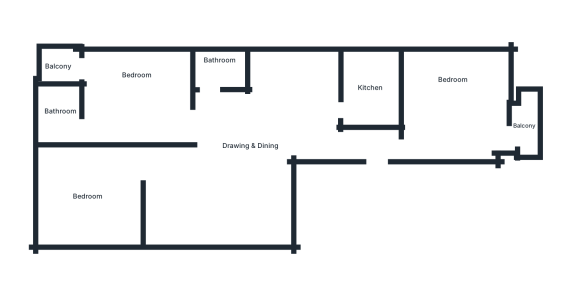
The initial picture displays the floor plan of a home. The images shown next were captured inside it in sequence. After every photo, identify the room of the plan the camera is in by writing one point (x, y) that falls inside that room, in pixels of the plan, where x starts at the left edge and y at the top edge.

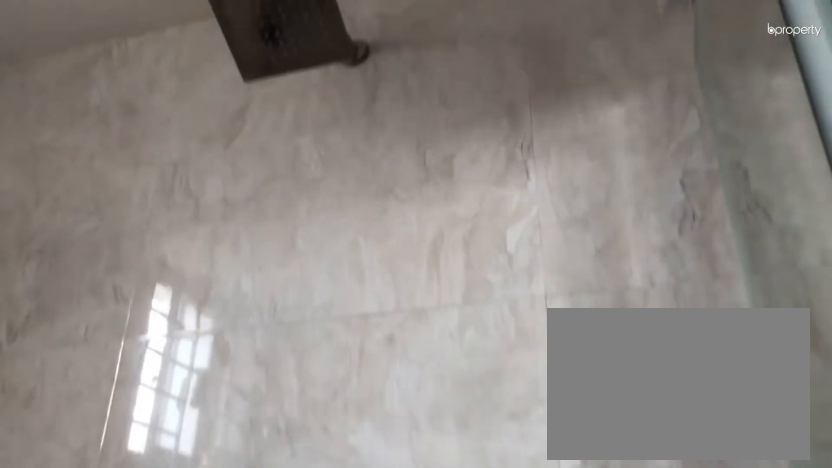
(218, 75)
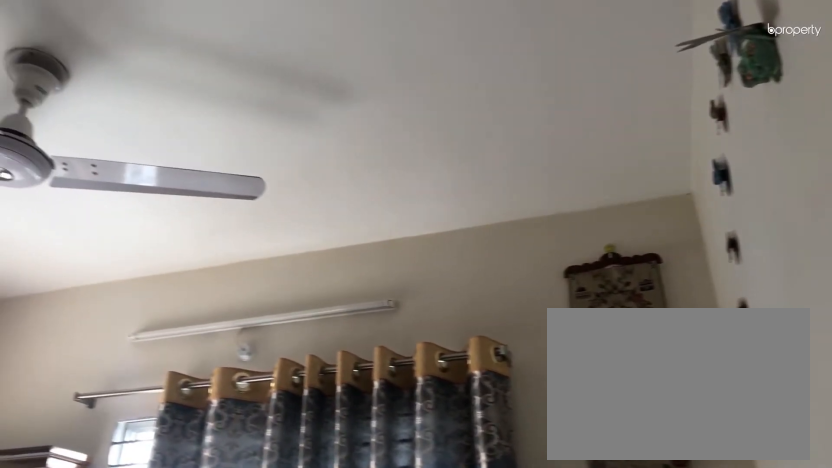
(136, 92)
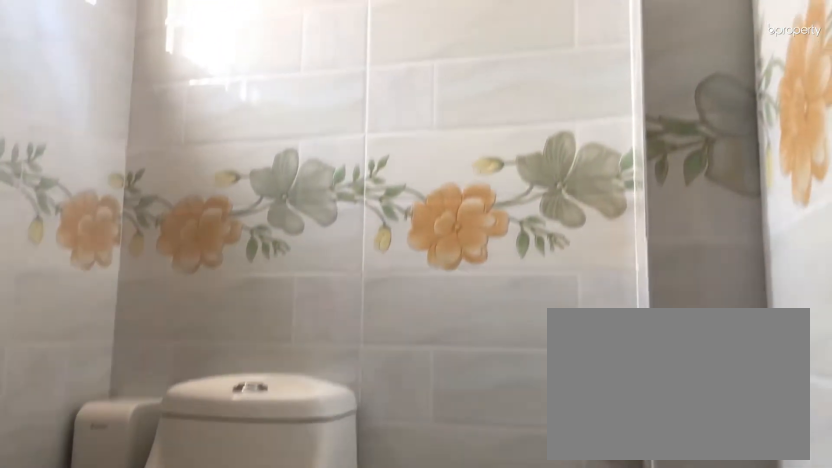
(60, 111)
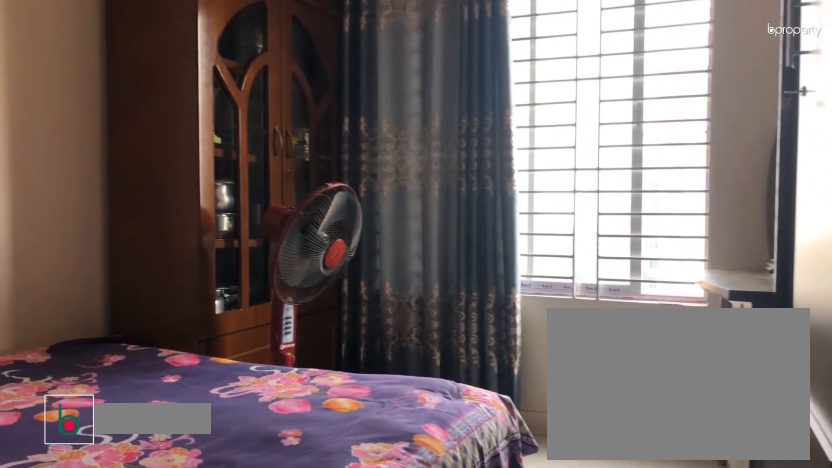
(90, 199)
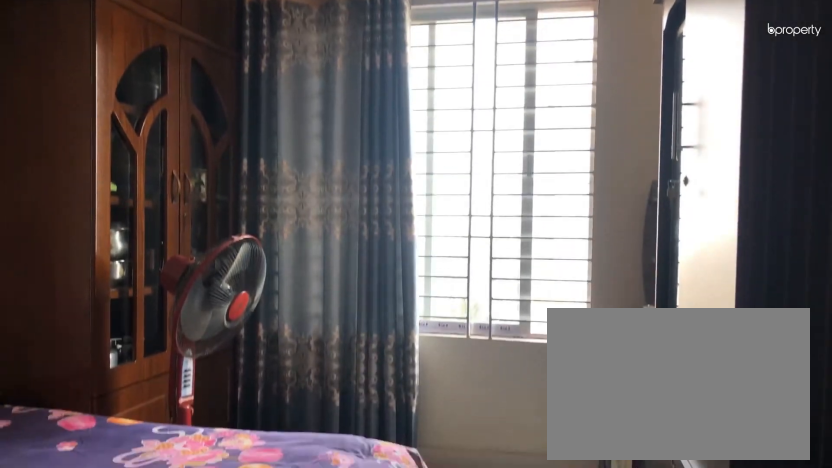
(90, 199)
